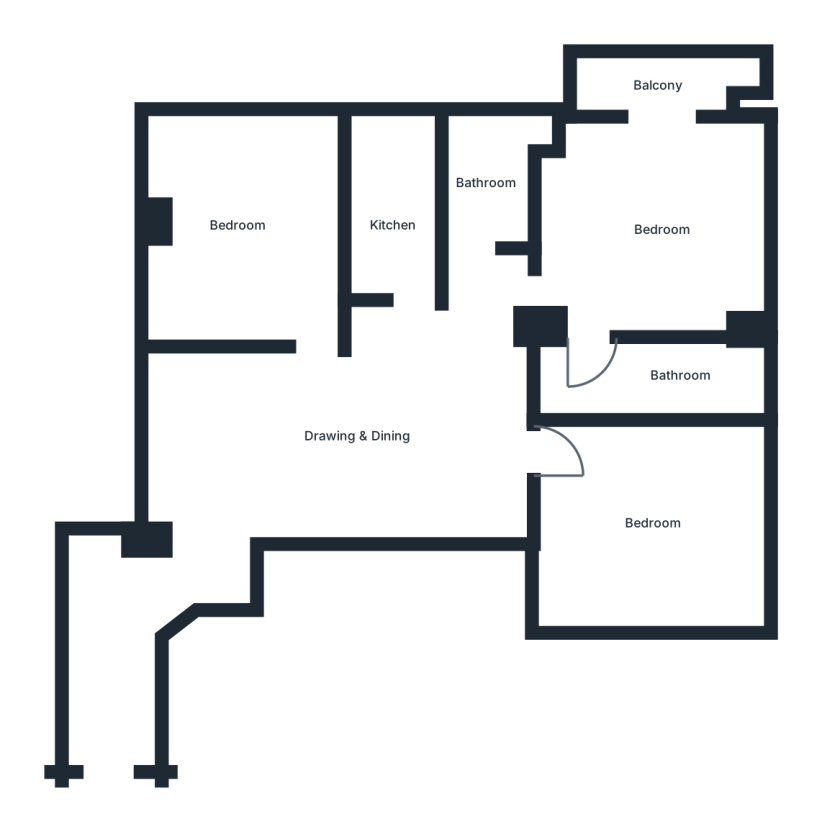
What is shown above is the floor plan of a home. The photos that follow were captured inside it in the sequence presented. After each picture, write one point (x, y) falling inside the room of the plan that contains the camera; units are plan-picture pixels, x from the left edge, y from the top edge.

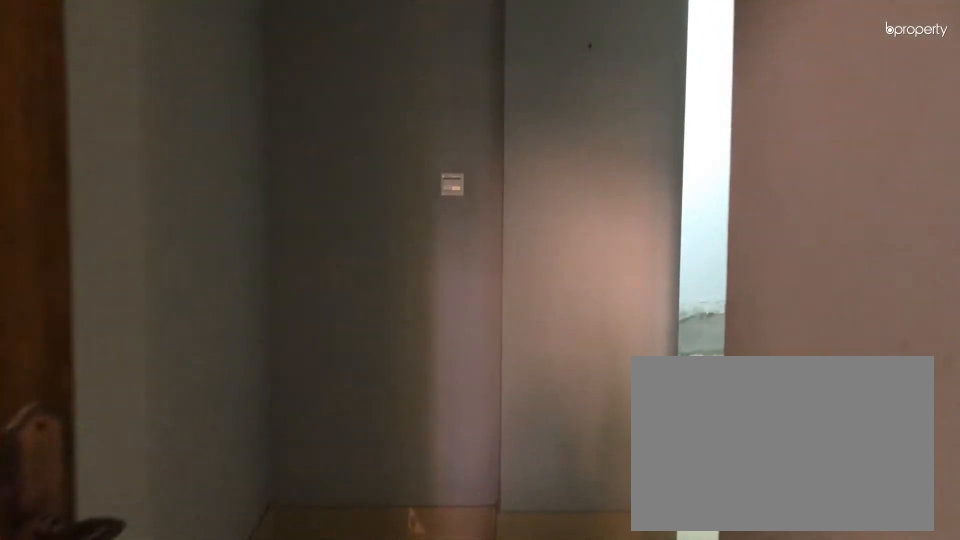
(126, 592)
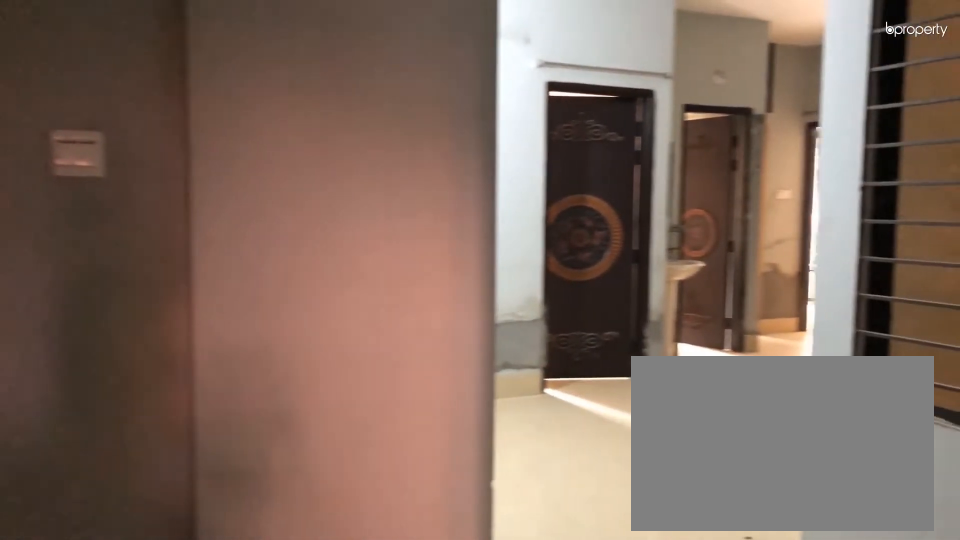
(126, 592)
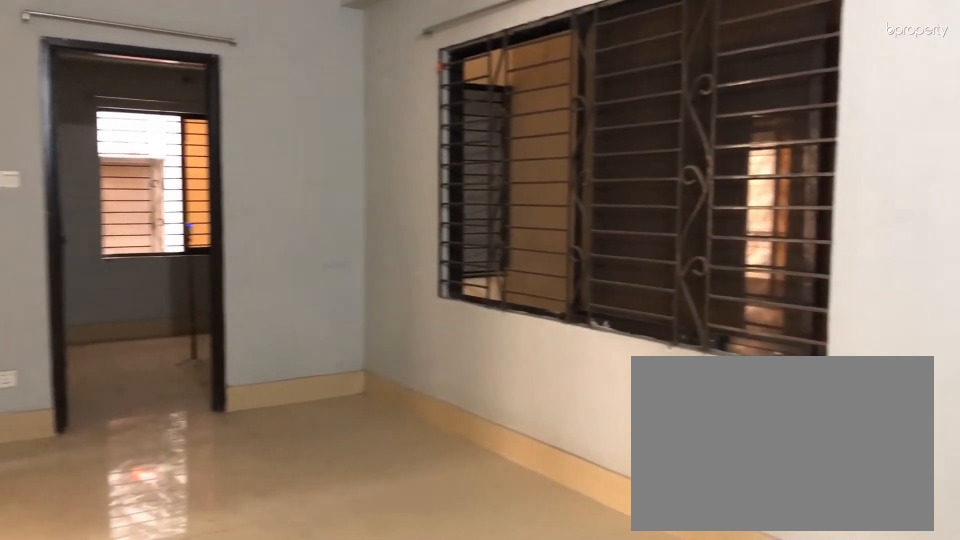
(330, 442)
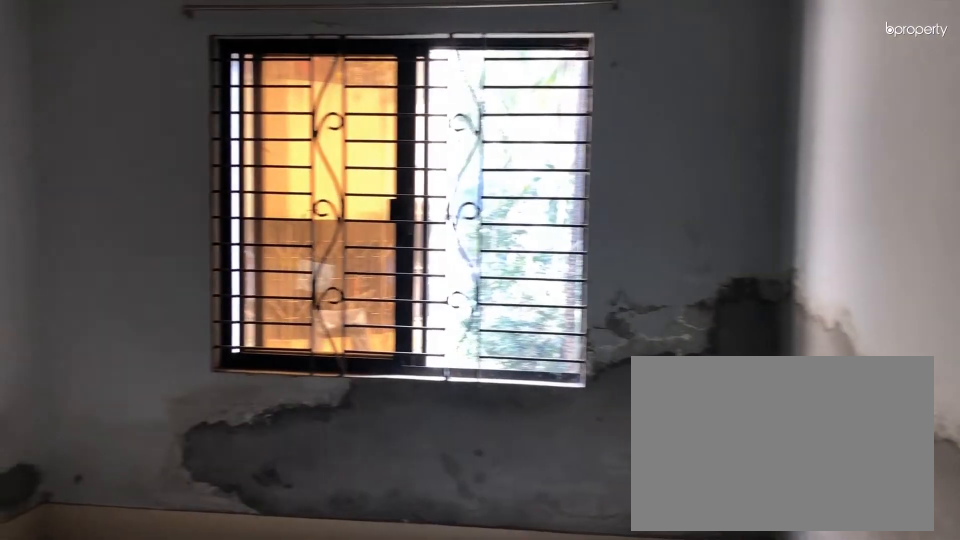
(258, 235)
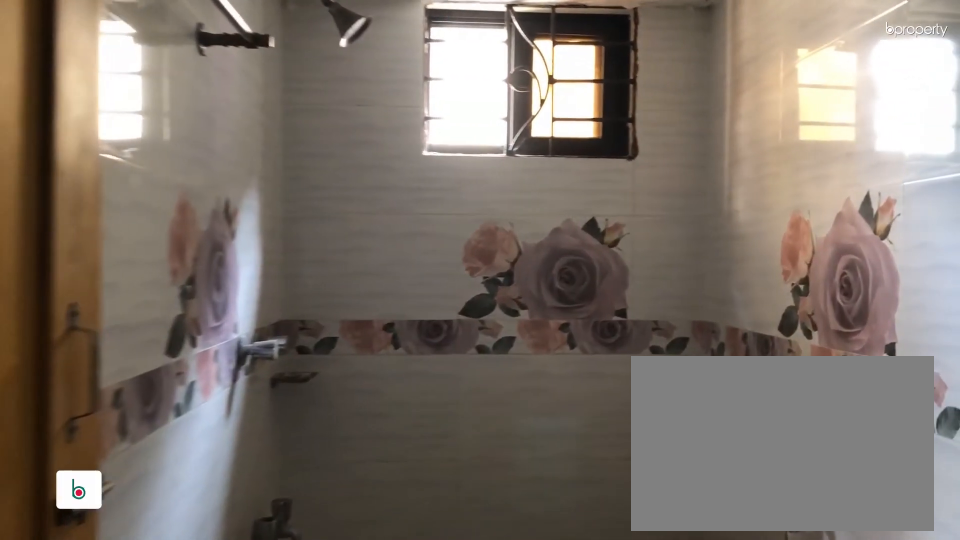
(489, 175)
